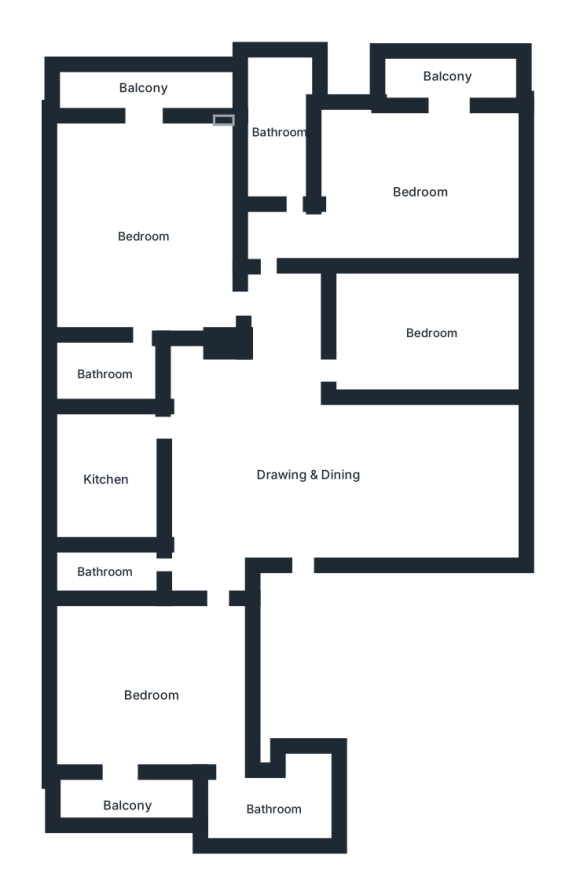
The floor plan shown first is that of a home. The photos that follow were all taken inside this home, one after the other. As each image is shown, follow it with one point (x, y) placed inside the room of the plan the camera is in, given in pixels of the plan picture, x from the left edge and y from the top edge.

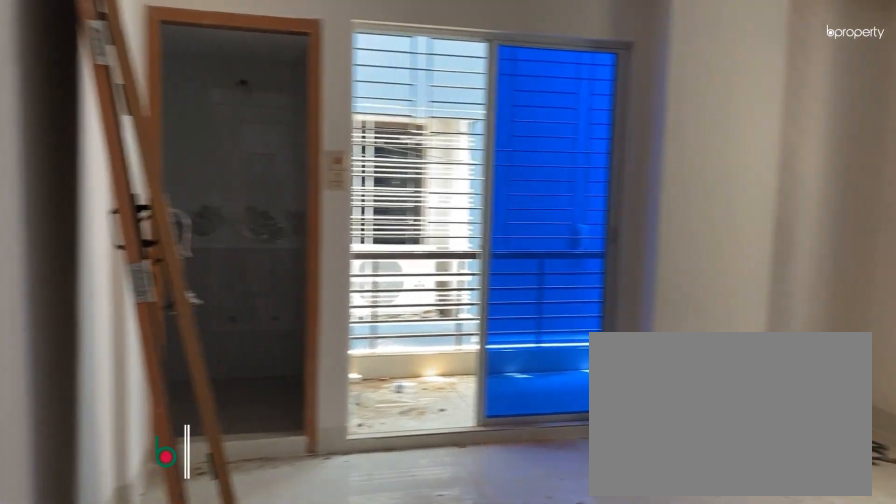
(152, 695)
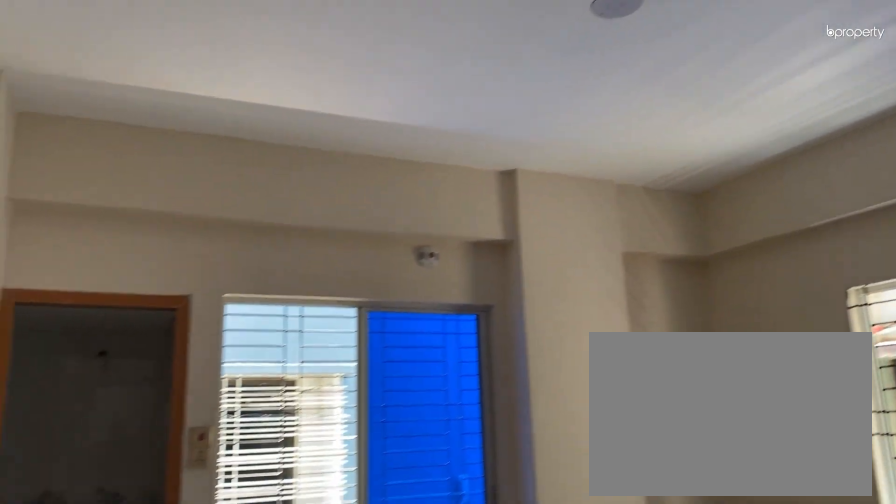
(152, 695)
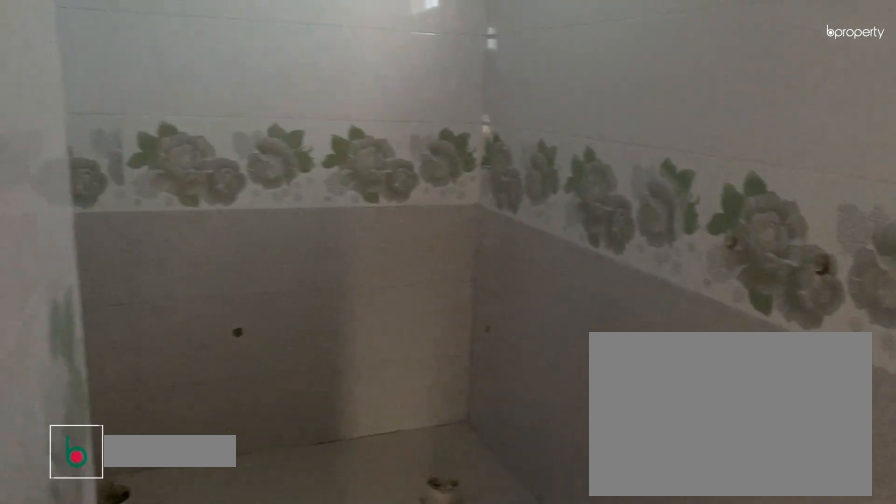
(272, 807)
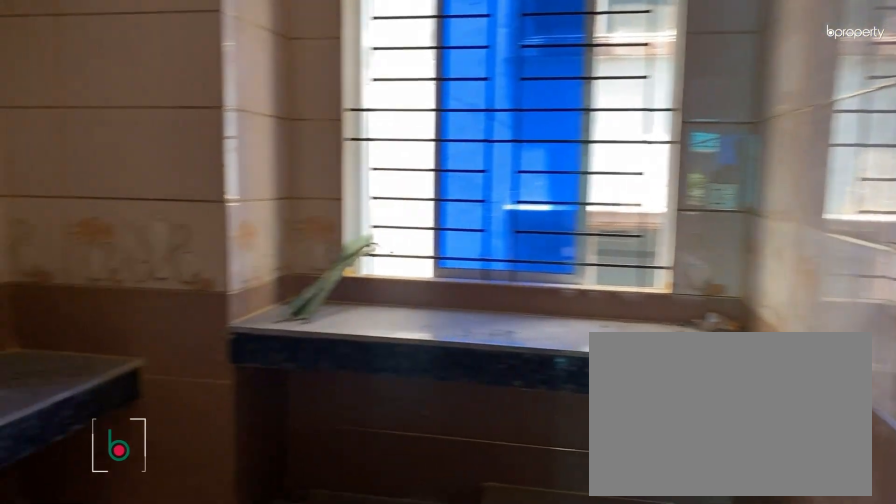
(107, 481)
